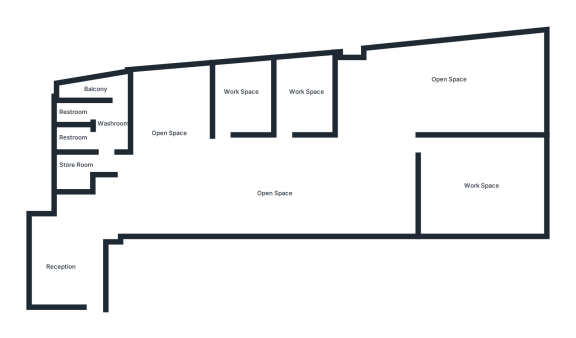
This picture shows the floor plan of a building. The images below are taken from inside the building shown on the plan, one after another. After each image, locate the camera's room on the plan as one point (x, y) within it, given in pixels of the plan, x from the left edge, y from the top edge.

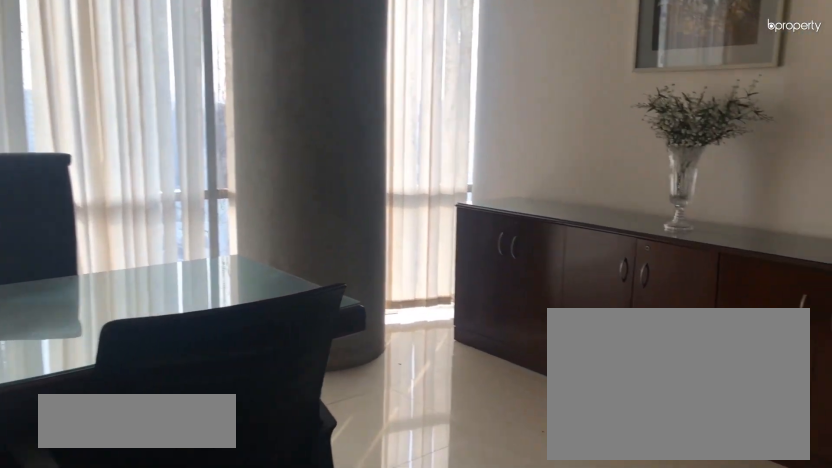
(474, 178)
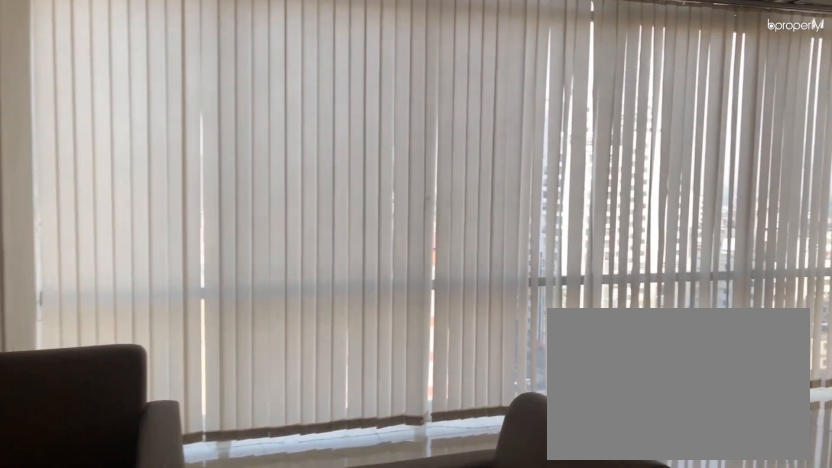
(405, 100)
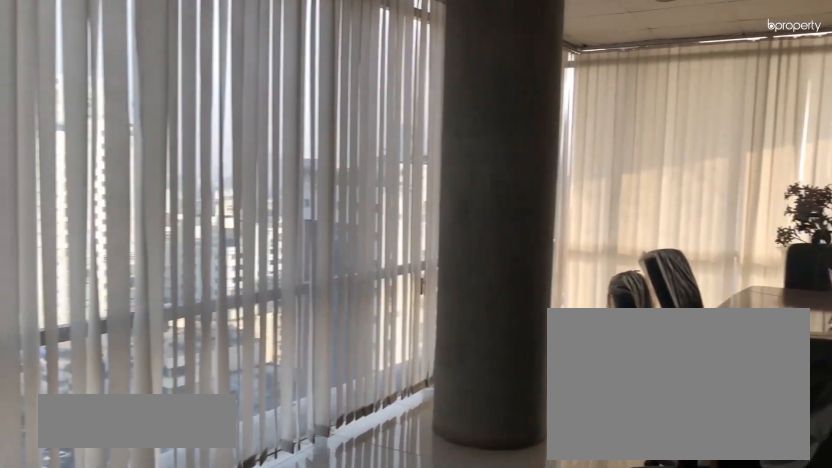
(456, 86)
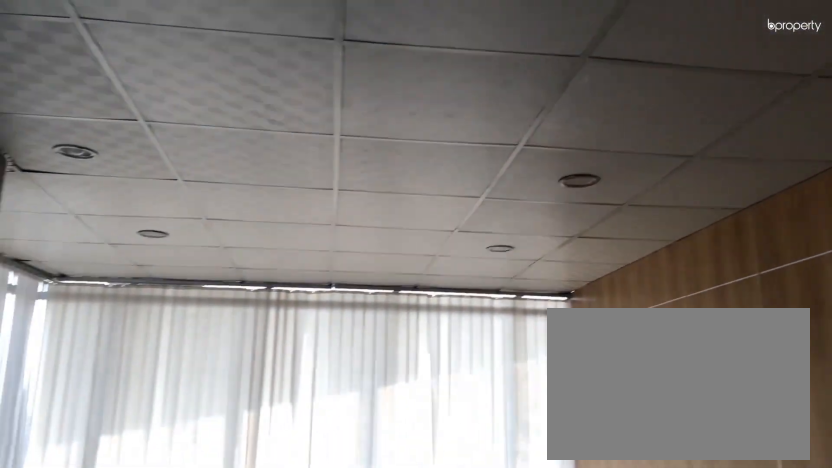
(456, 86)
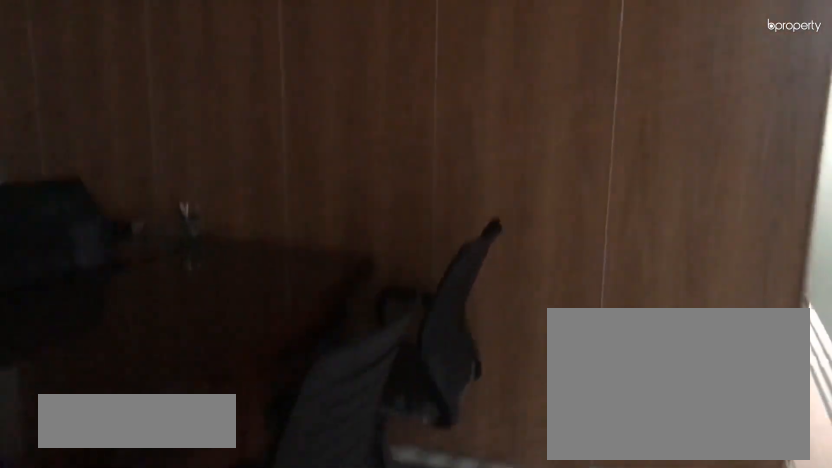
(295, 101)
